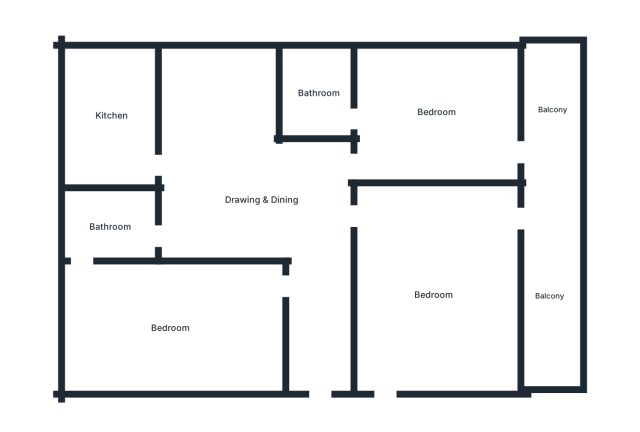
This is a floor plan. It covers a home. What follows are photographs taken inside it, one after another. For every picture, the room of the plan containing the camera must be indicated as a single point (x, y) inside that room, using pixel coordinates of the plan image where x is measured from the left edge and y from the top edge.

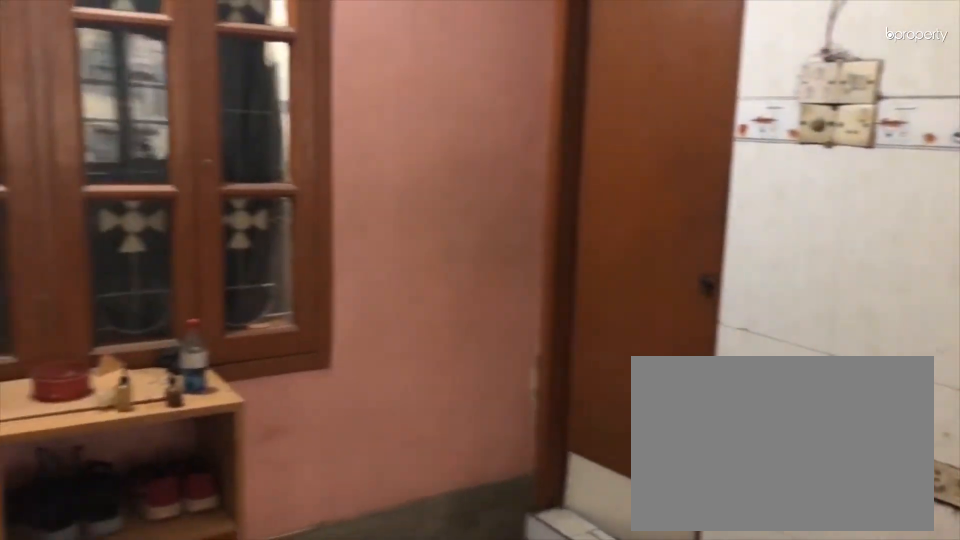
(261, 203)
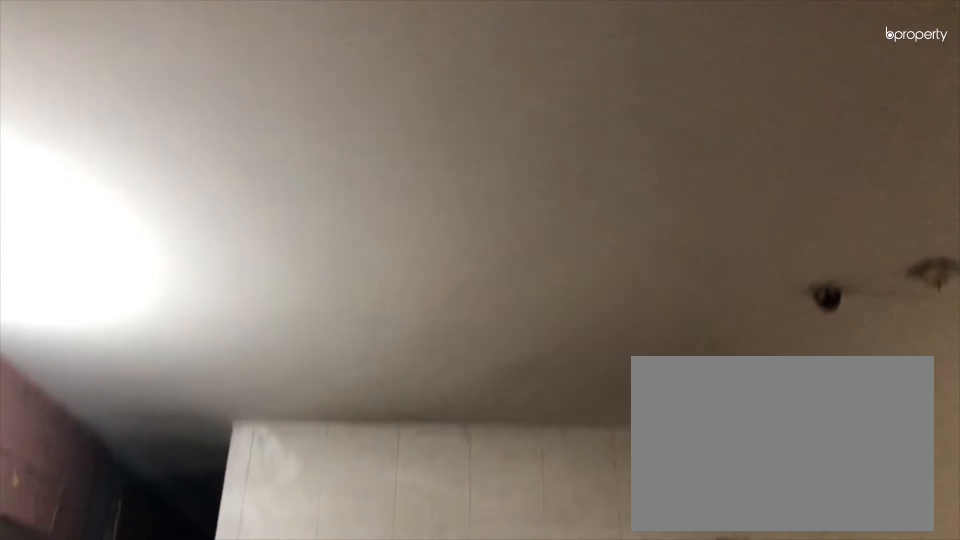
(261, 203)
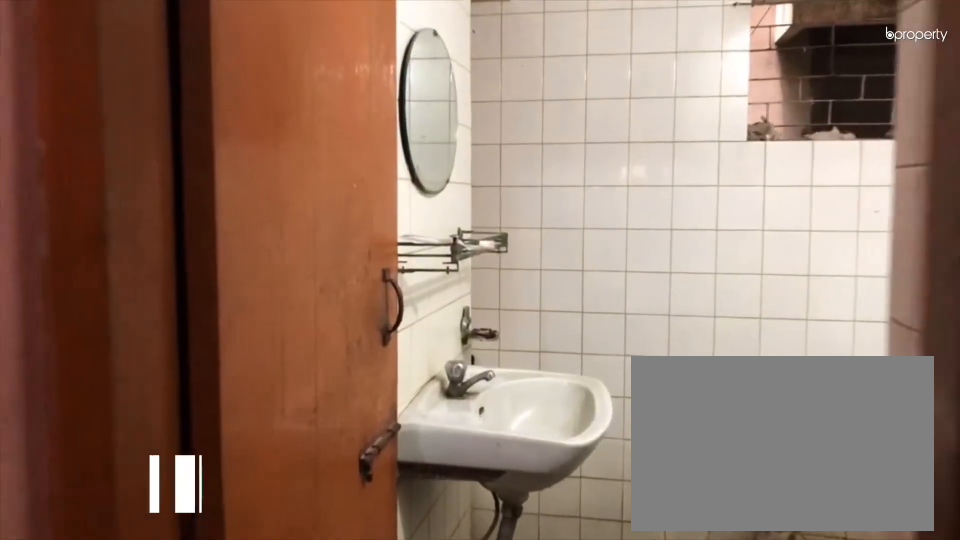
(110, 227)
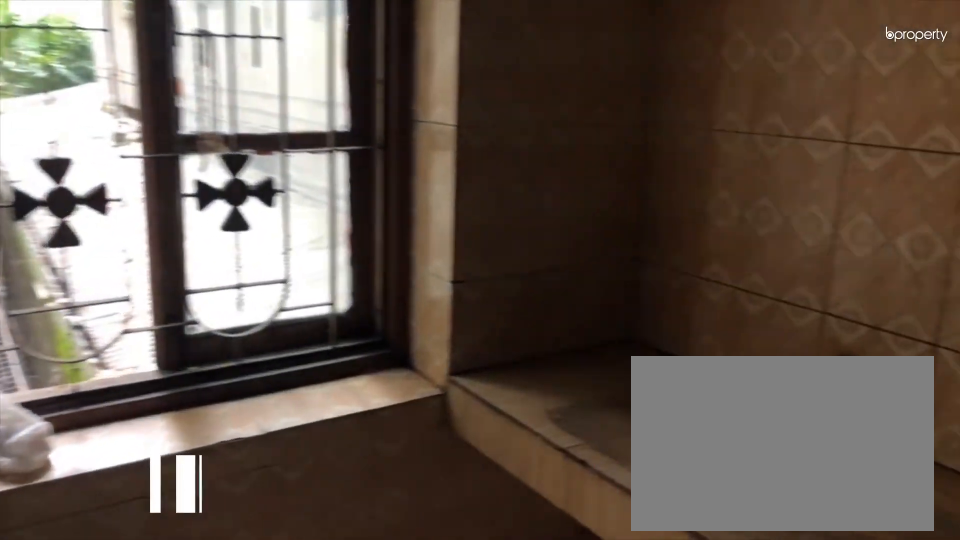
(112, 114)
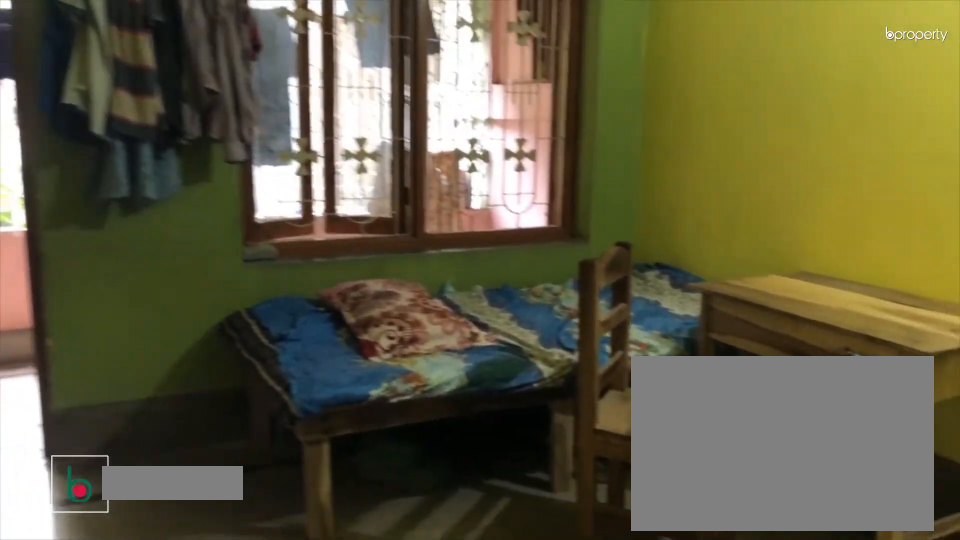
(435, 294)
